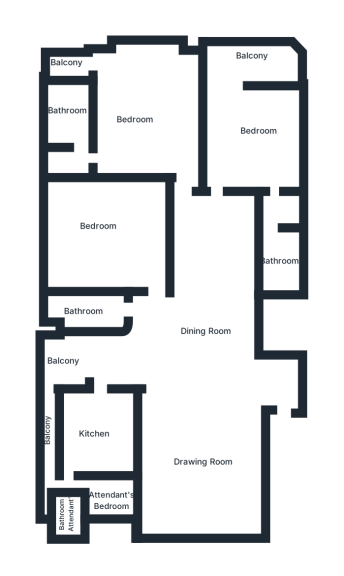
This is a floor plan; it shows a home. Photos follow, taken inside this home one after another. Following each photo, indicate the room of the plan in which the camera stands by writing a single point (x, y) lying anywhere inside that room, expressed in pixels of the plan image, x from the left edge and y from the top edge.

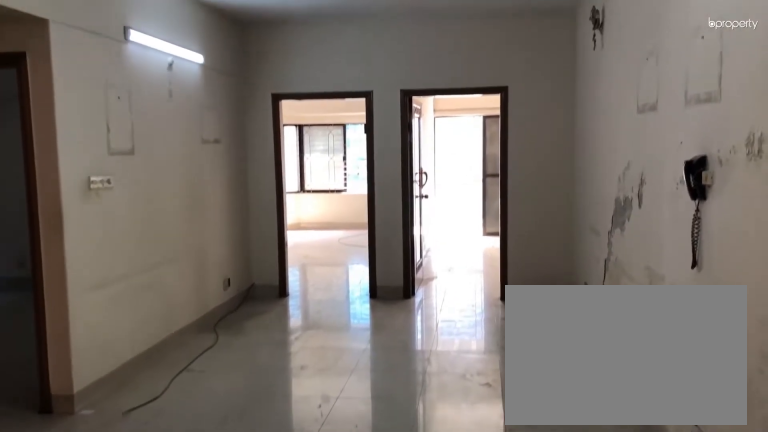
(185, 355)
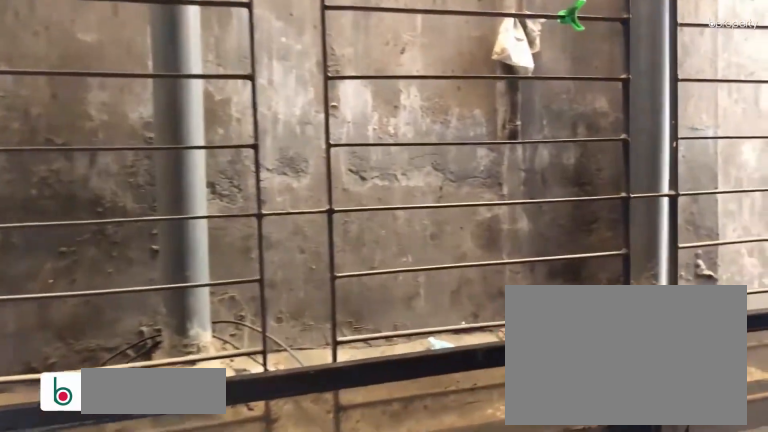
(72, 364)
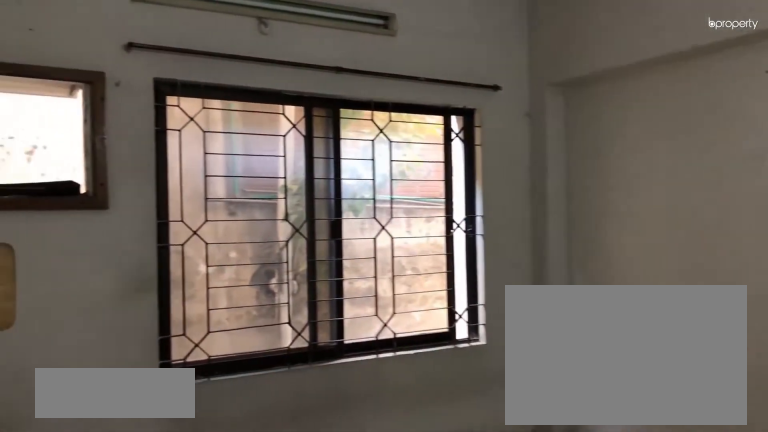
(104, 238)
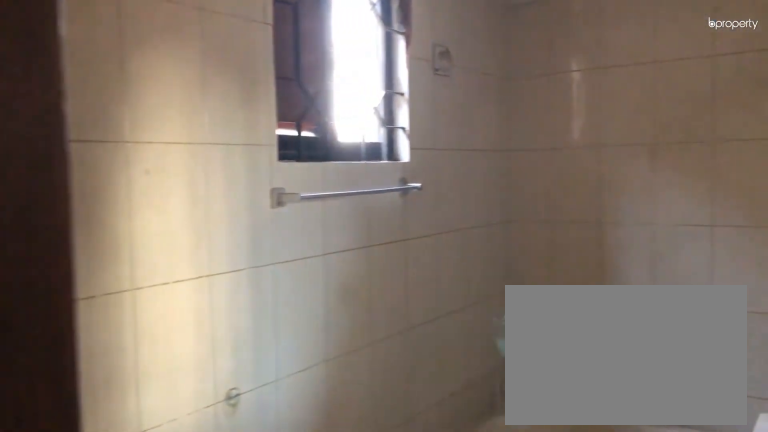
(77, 115)
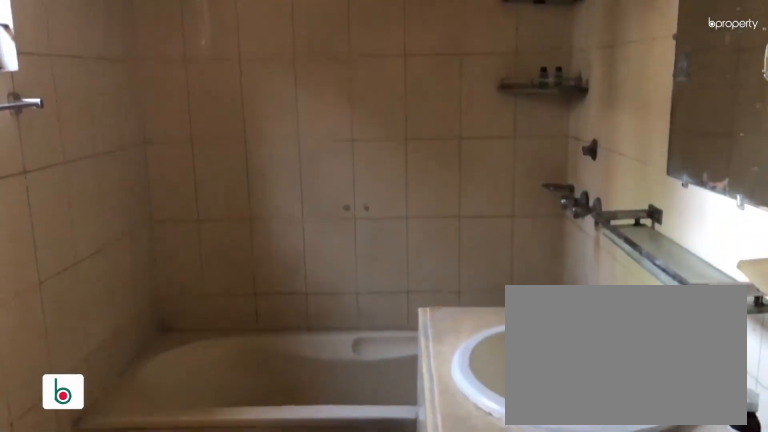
(77, 115)
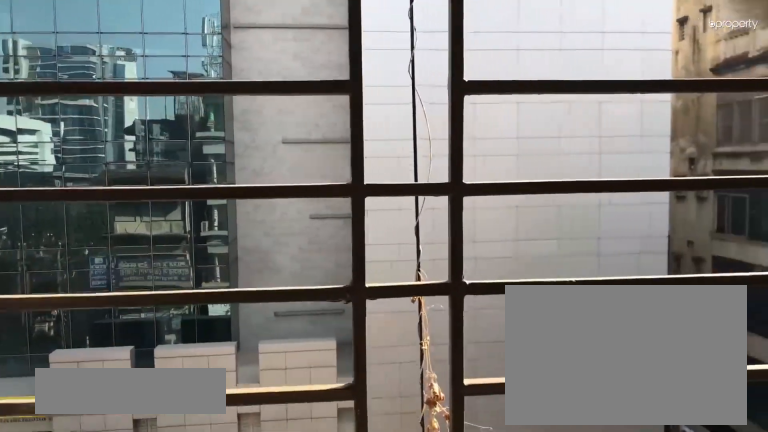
(242, 62)
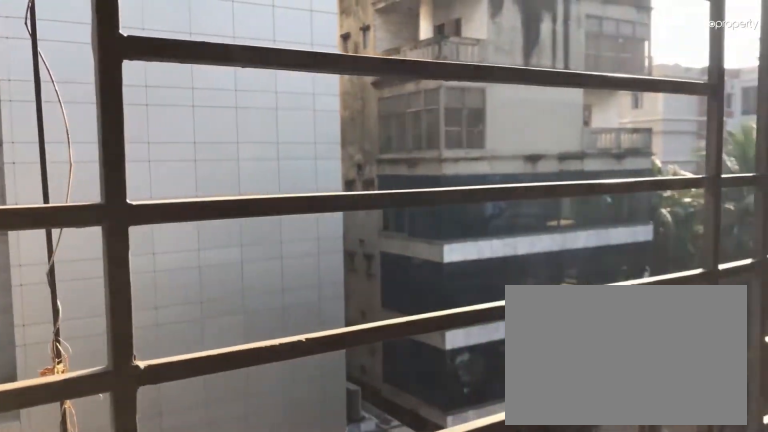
(242, 62)
